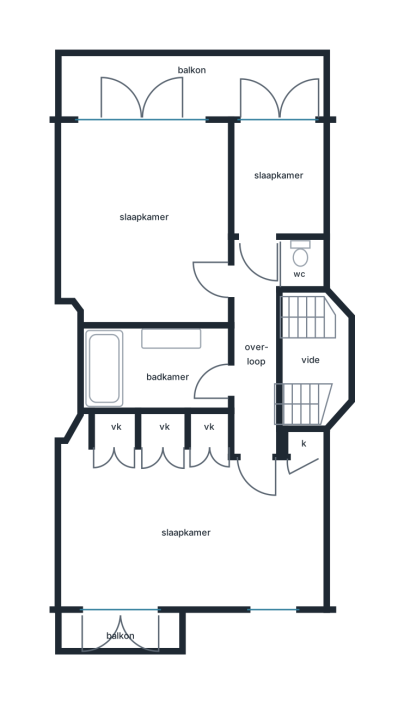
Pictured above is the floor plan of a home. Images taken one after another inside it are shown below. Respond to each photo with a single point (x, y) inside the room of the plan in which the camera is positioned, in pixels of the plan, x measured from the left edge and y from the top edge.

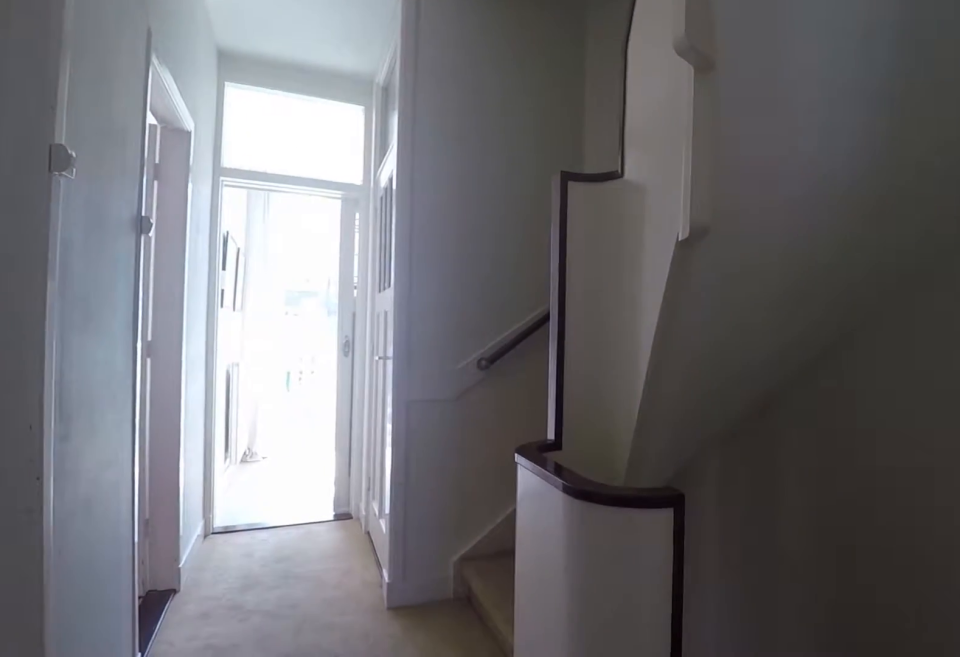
(270, 356)
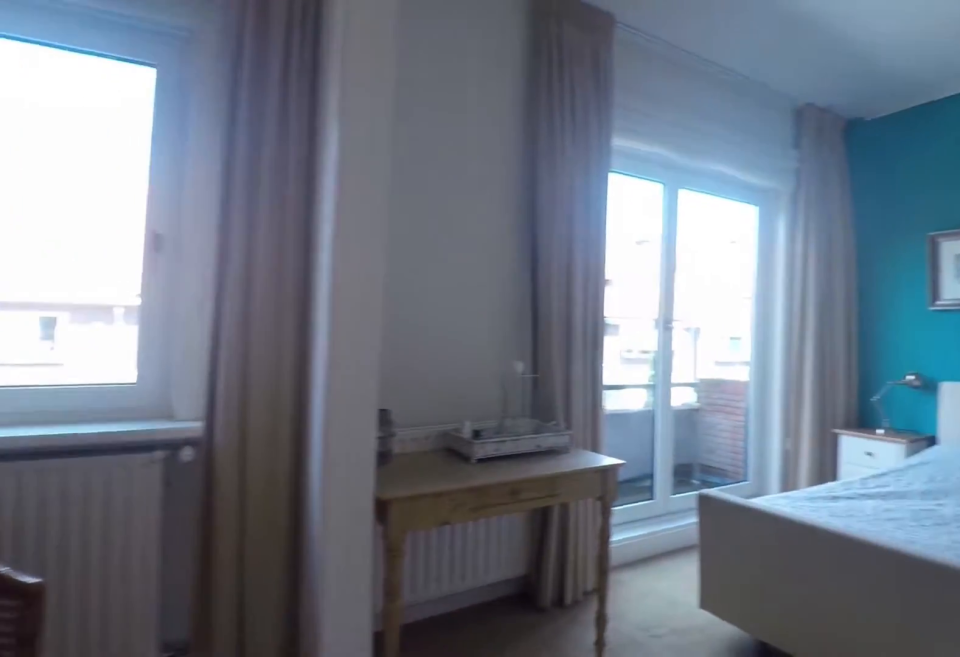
(287, 534)
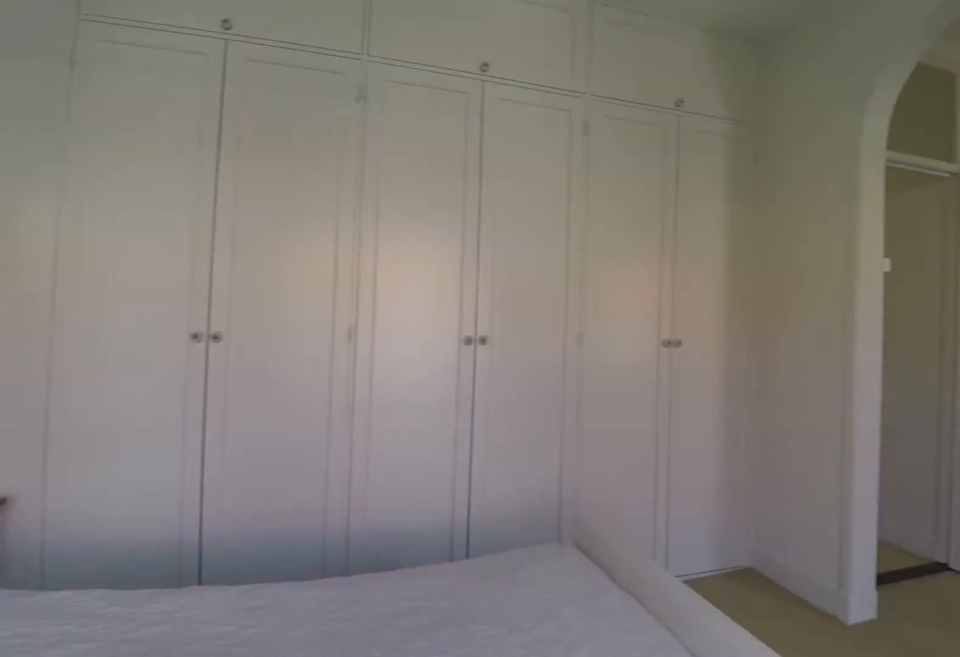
(287, 534)
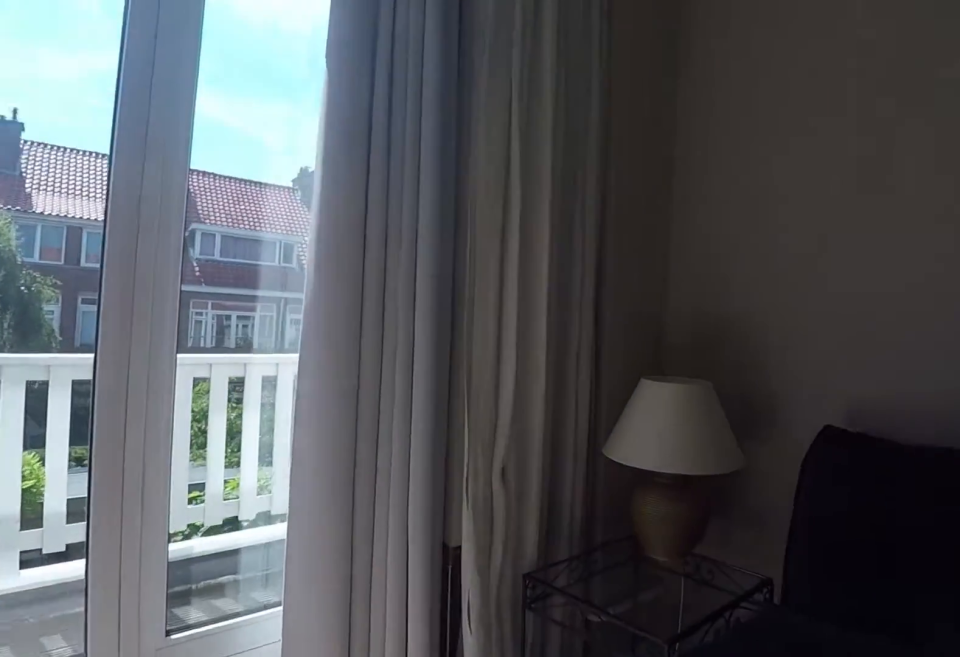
(147, 222)
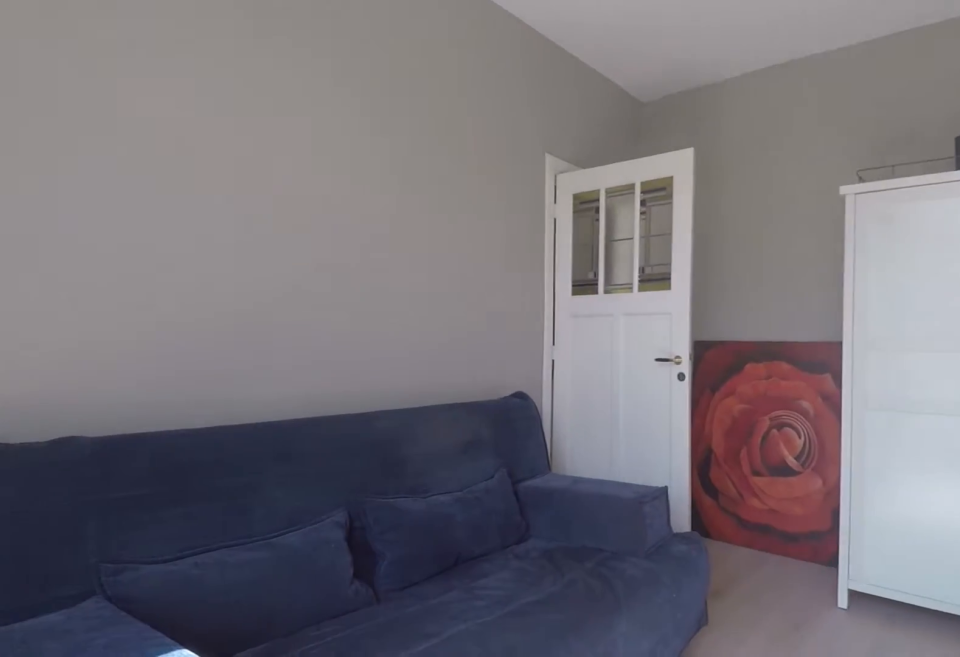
(147, 222)
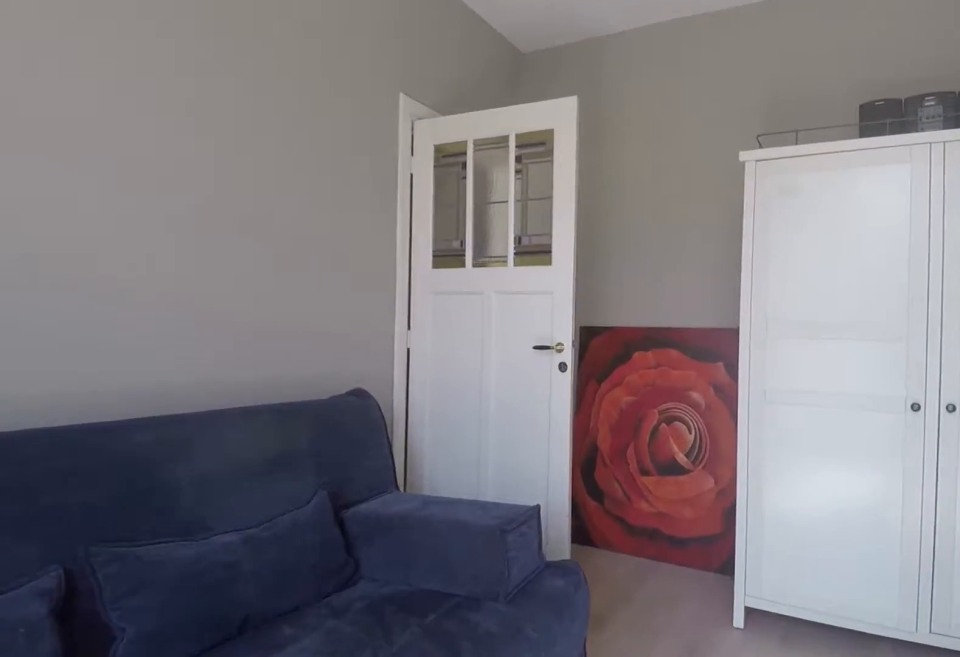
(147, 222)
